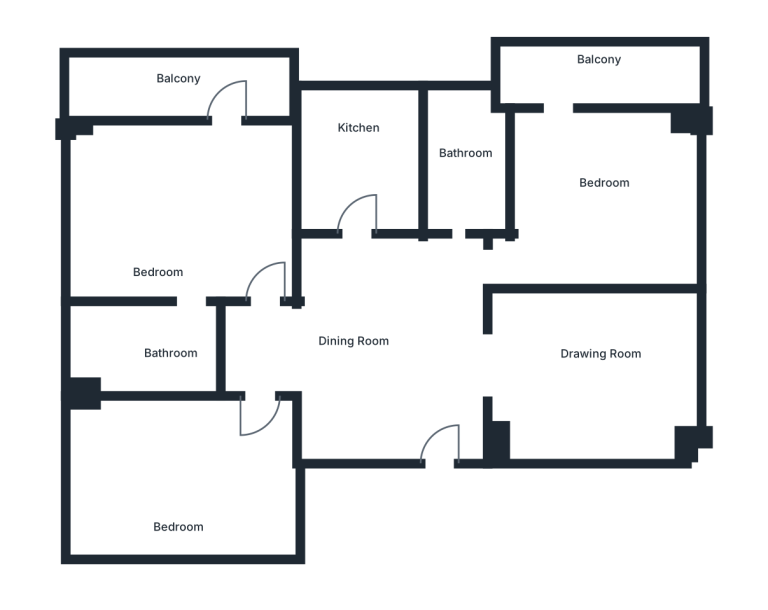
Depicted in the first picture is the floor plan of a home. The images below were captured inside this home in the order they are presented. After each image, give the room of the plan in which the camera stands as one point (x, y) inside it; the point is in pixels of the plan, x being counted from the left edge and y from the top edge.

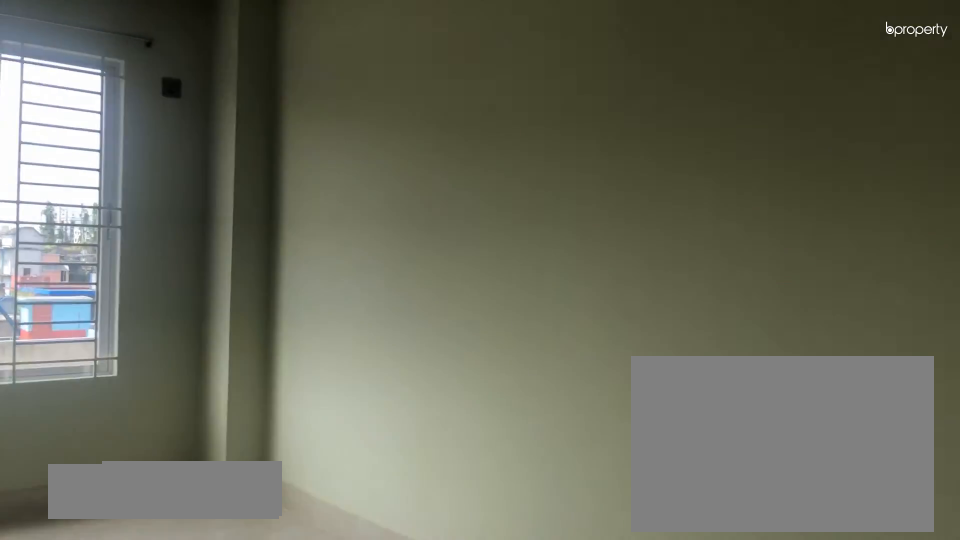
(604, 381)
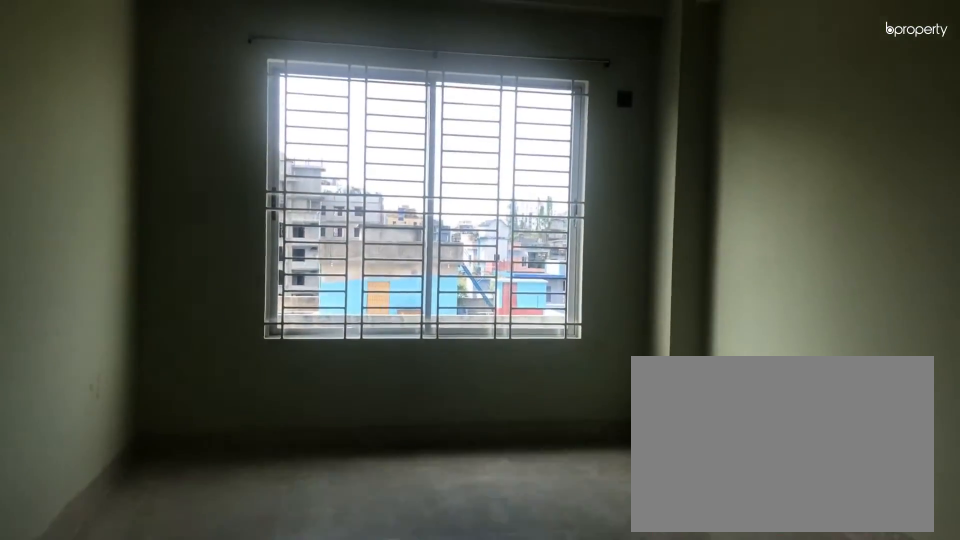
(604, 381)
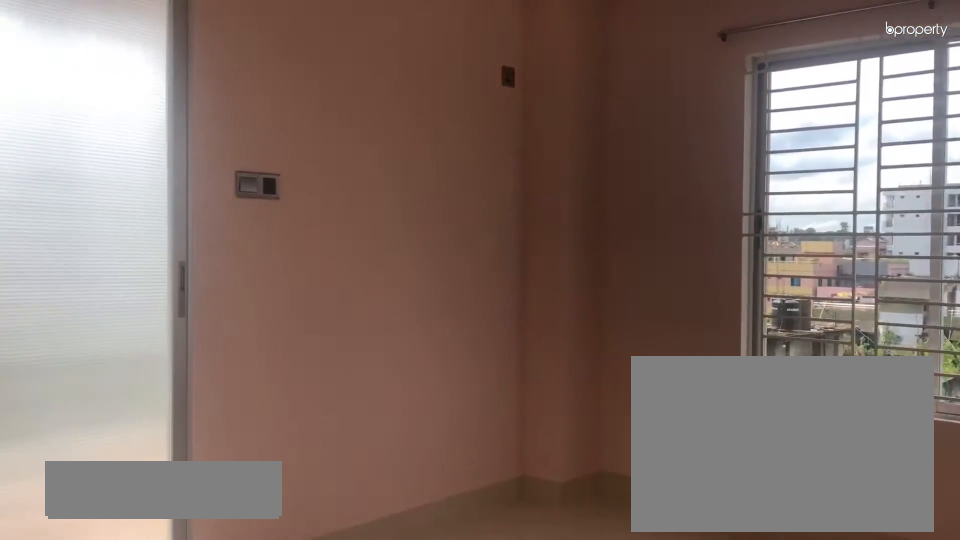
(604, 192)
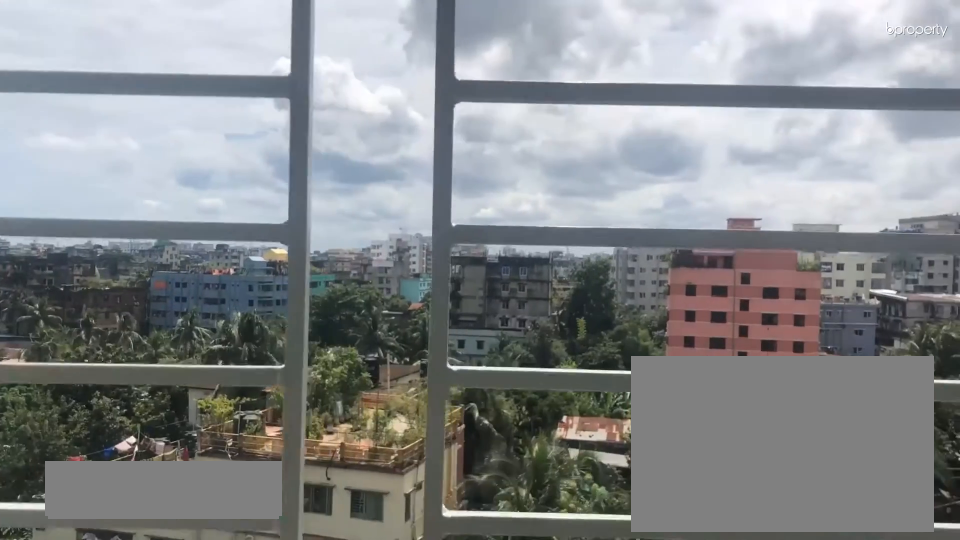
(607, 66)
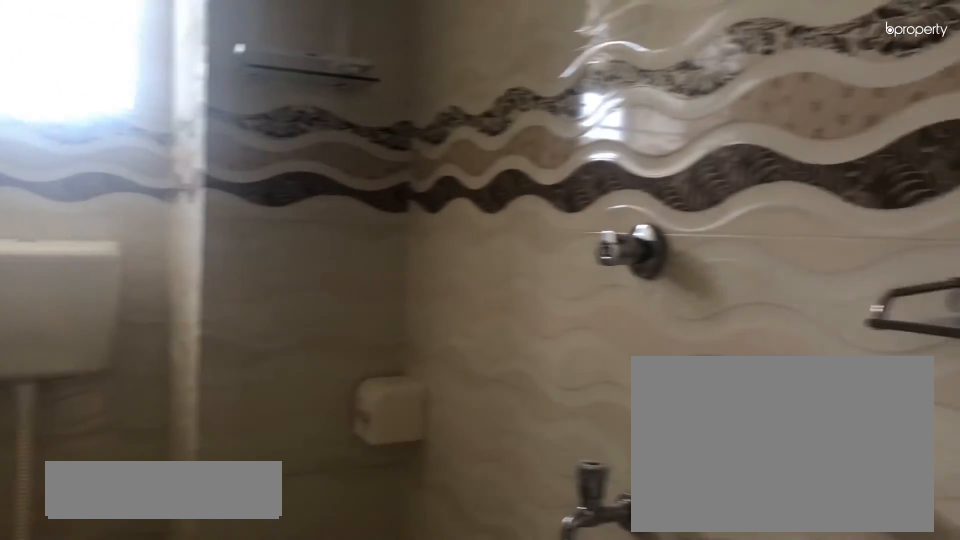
(468, 169)
